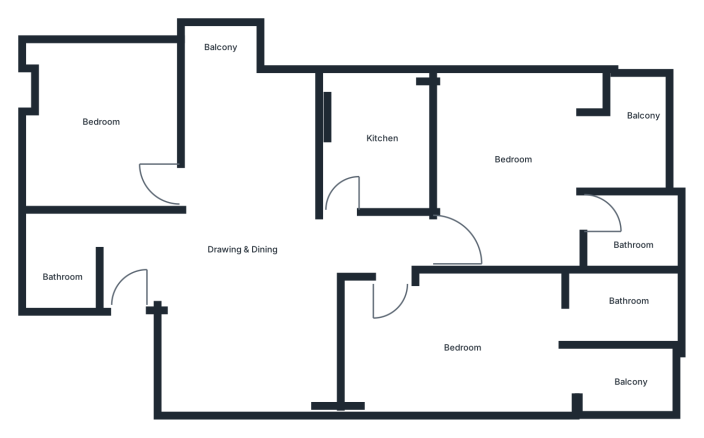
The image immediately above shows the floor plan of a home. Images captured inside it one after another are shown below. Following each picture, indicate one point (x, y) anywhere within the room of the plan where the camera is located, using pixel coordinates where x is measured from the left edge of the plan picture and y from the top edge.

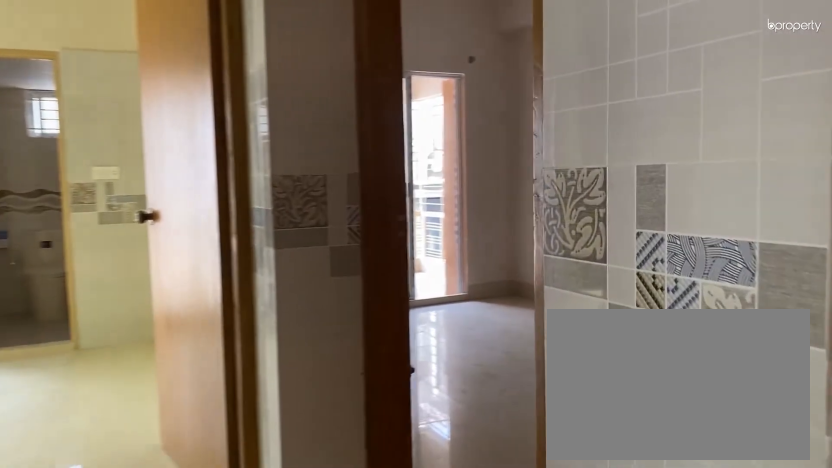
(270, 237)
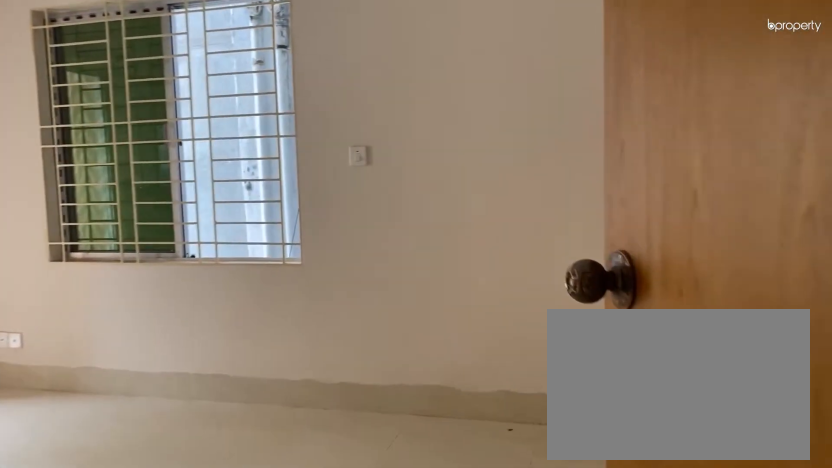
(389, 308)
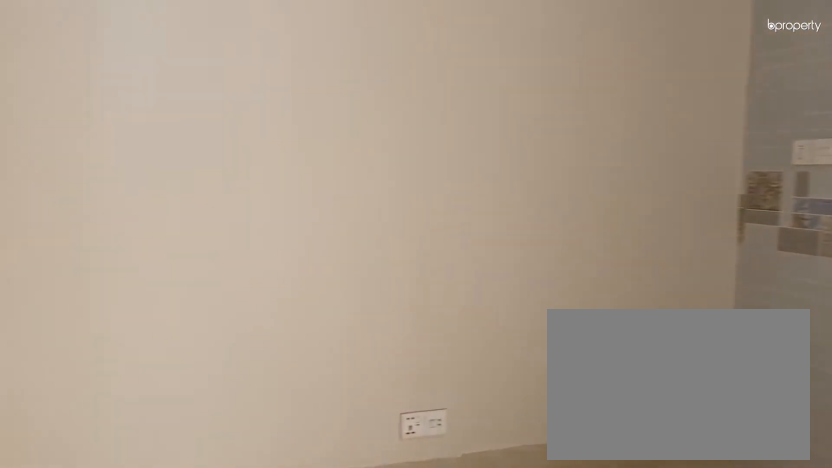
(493, 344)
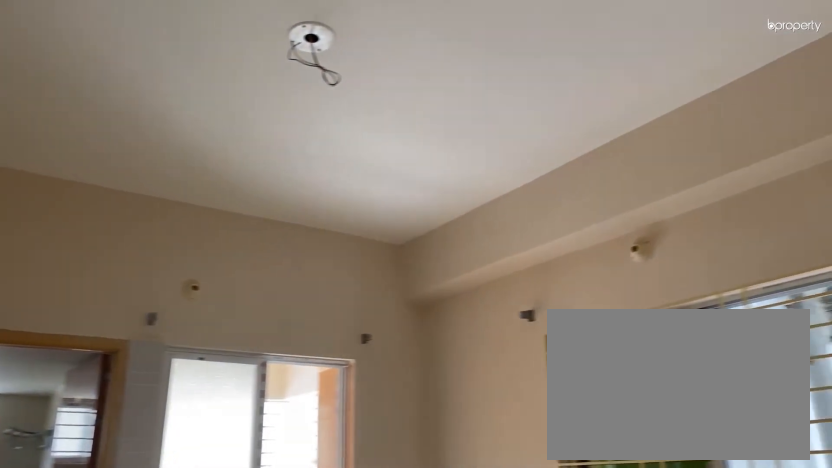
(493, 344)
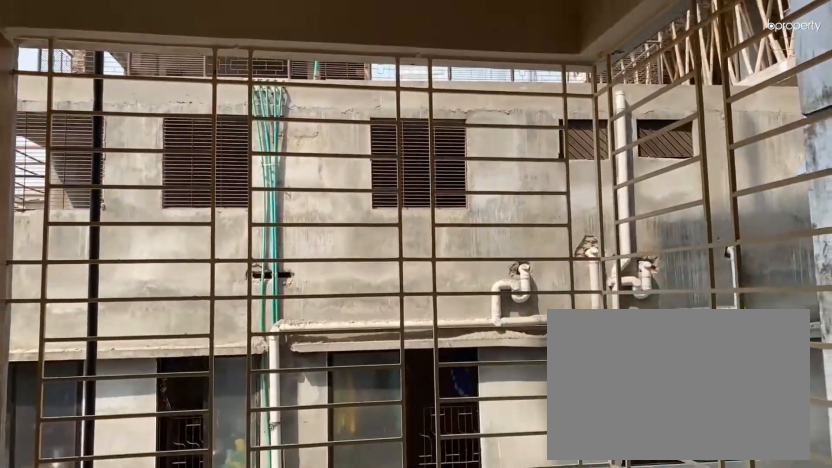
(624, 376)
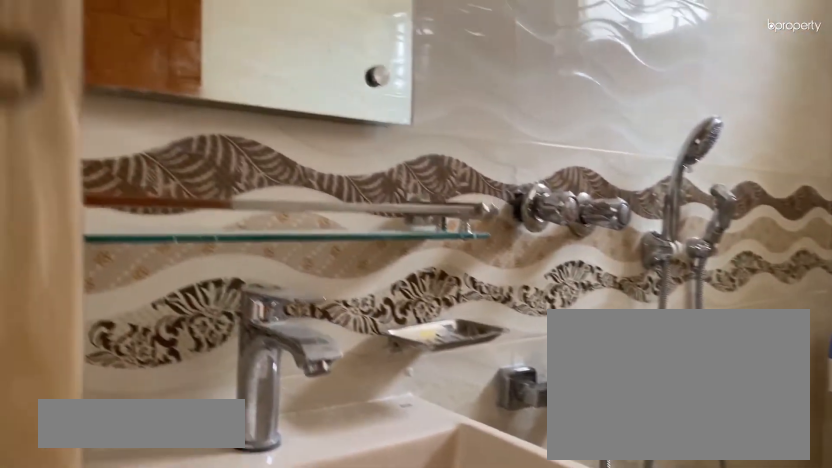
(612, 309)
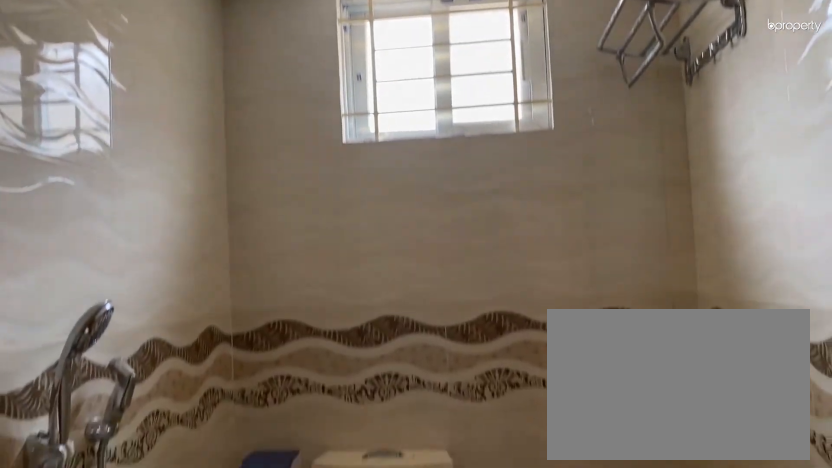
(612, 309)
